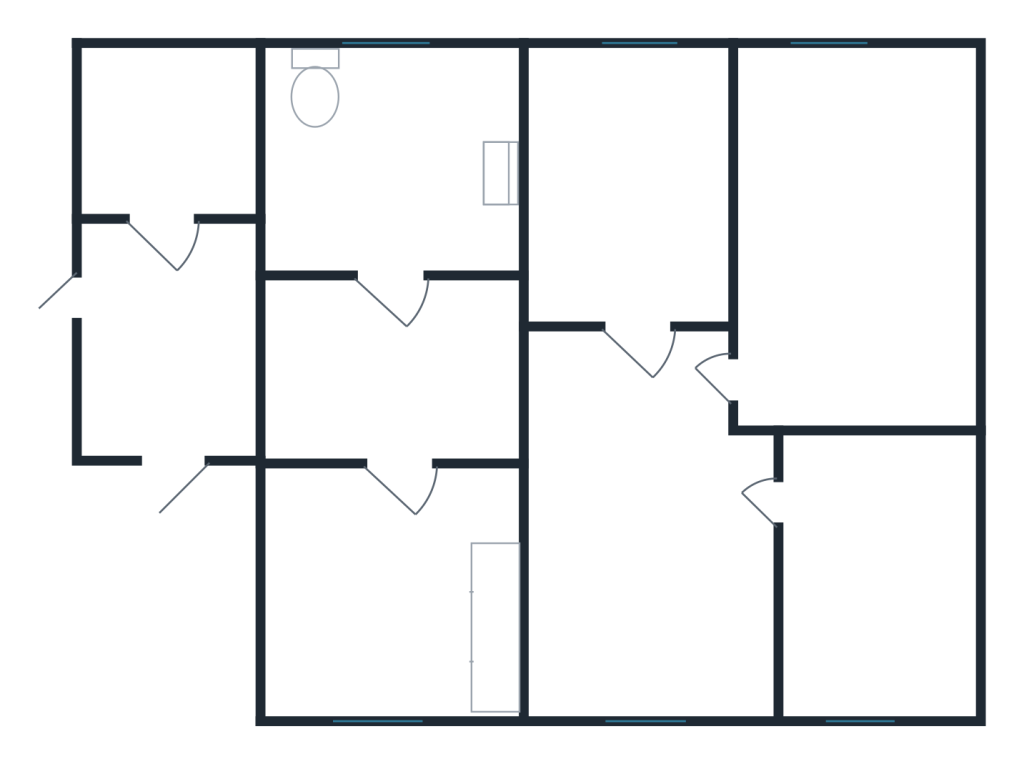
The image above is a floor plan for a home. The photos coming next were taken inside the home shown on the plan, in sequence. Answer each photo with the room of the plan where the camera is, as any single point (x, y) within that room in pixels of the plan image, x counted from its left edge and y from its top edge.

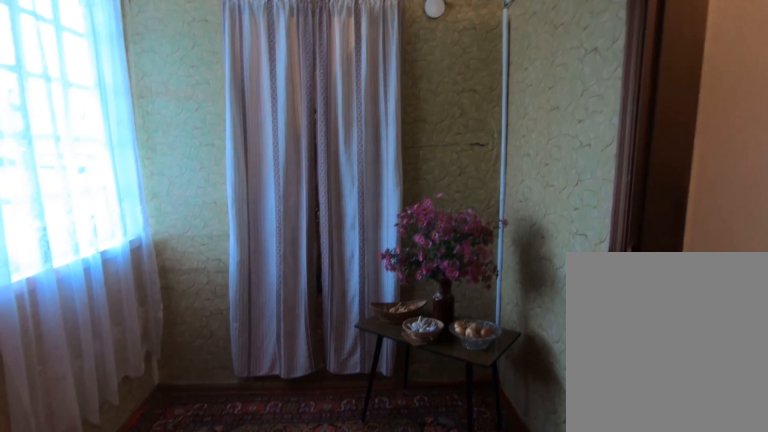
(167, 409)
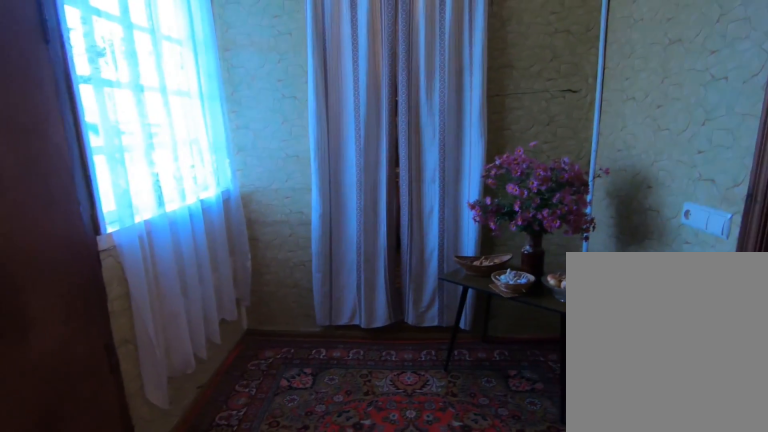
(167, 409)
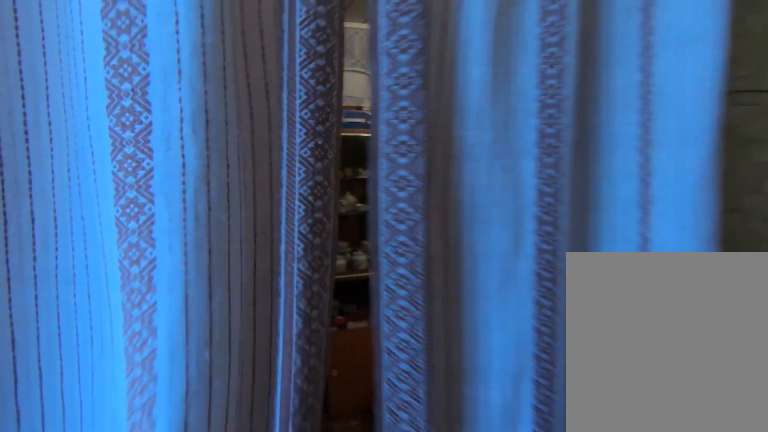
(163, 229)
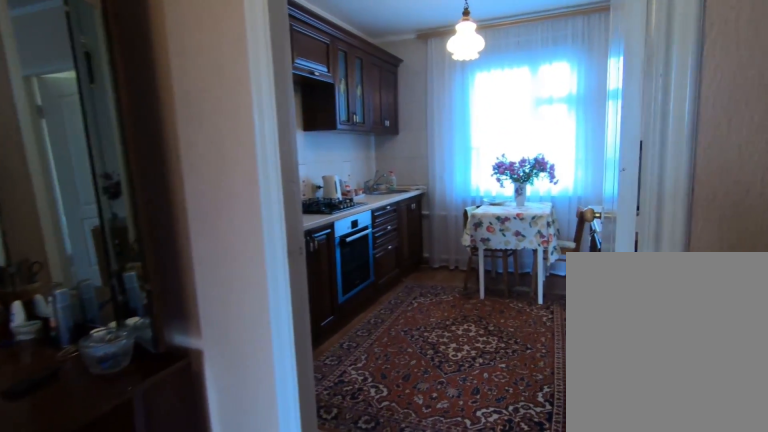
(360, 418)
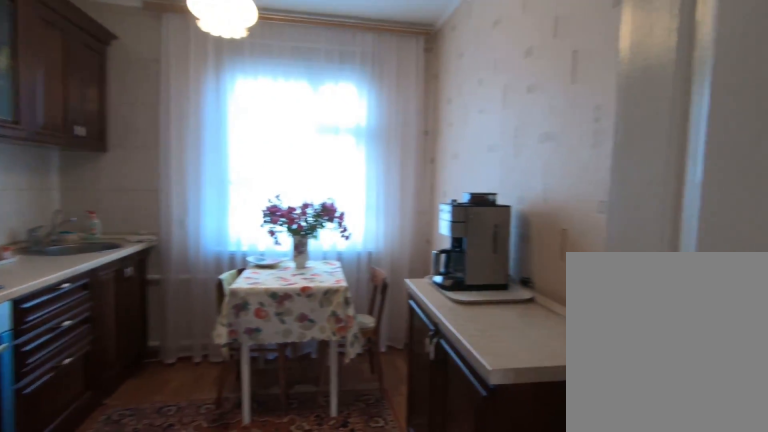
(408, 521)
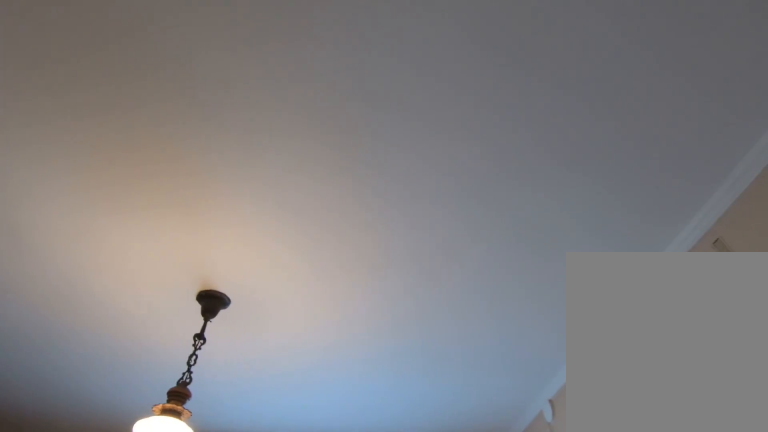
(412, 564)
